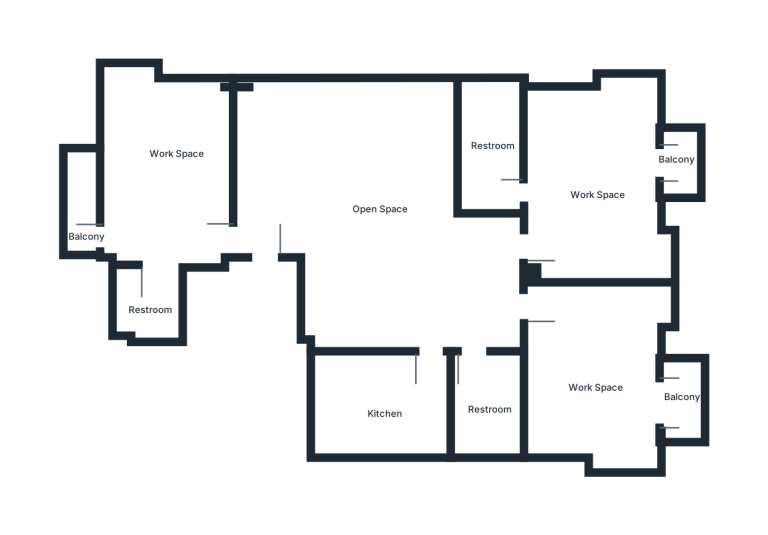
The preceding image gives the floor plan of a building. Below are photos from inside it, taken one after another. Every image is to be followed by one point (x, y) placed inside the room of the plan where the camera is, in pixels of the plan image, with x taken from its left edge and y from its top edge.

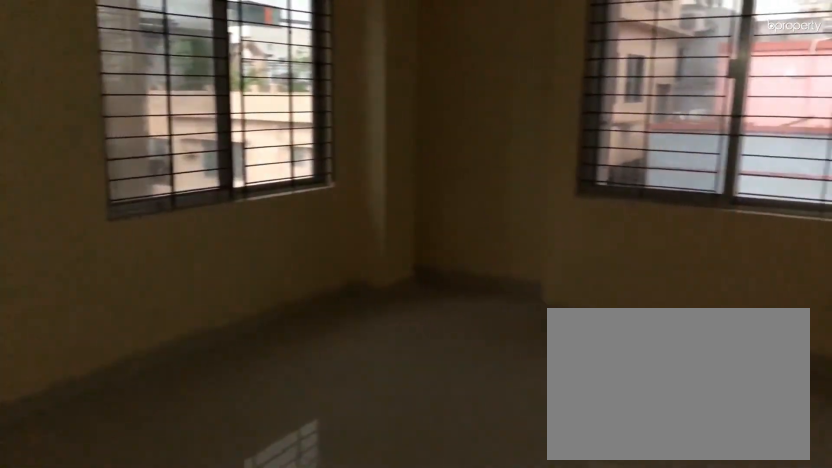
(175, 177)
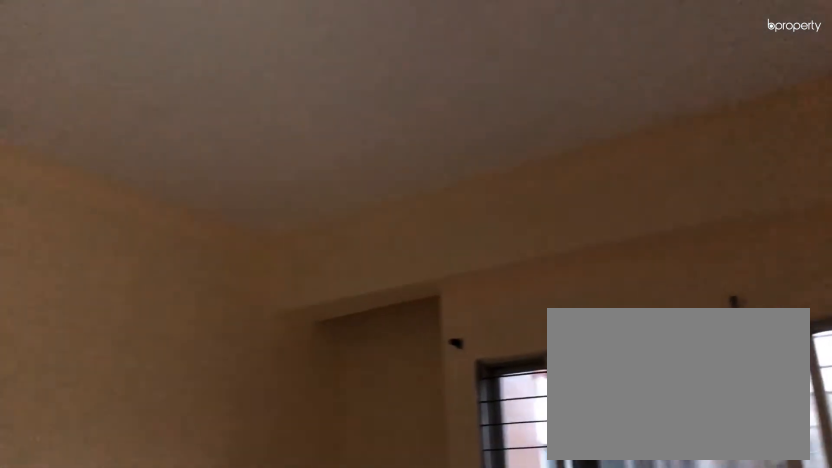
(592, 379)
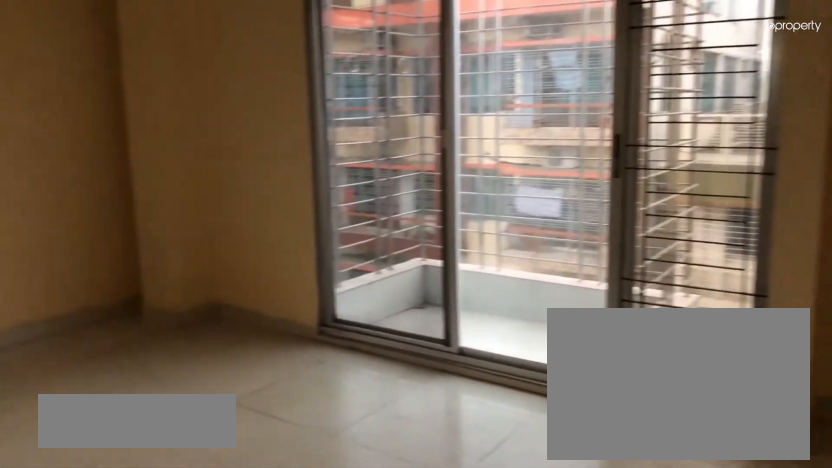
(596, 185)
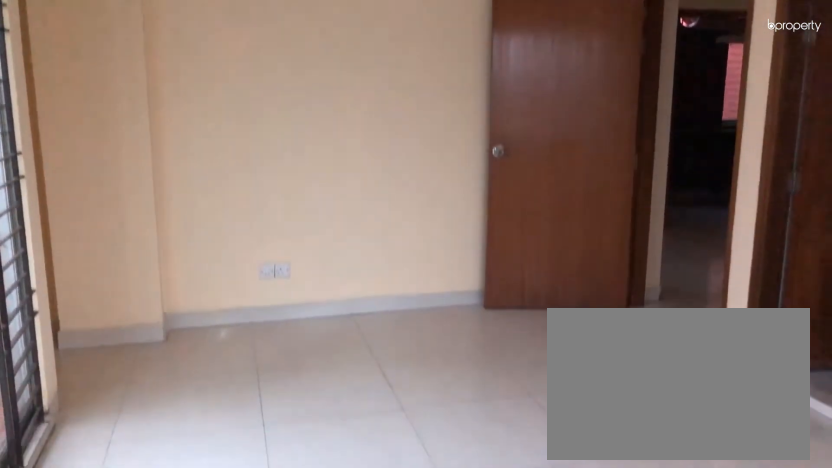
(595, 184)
